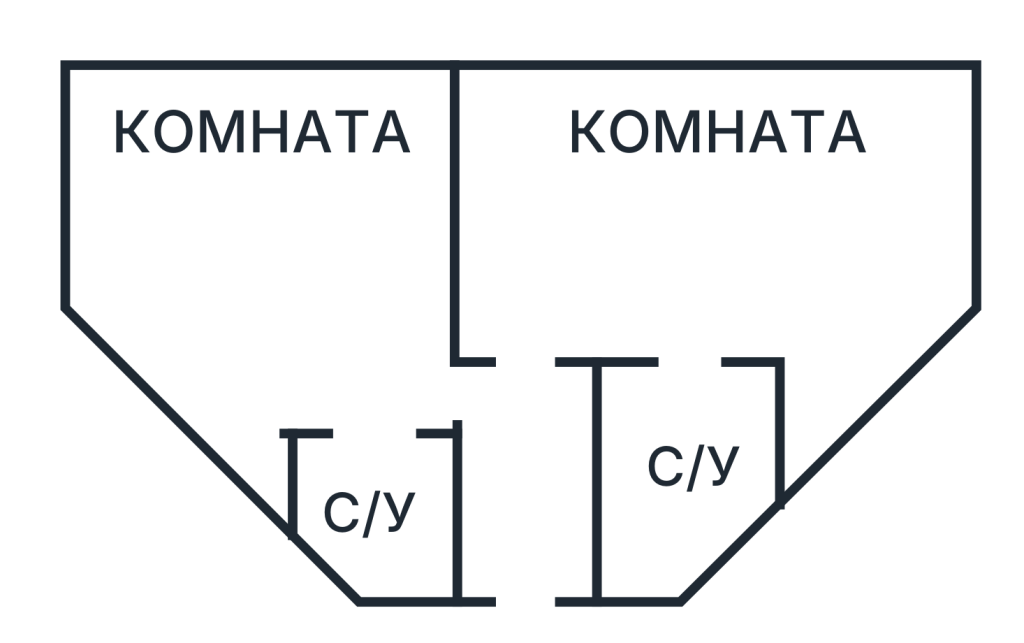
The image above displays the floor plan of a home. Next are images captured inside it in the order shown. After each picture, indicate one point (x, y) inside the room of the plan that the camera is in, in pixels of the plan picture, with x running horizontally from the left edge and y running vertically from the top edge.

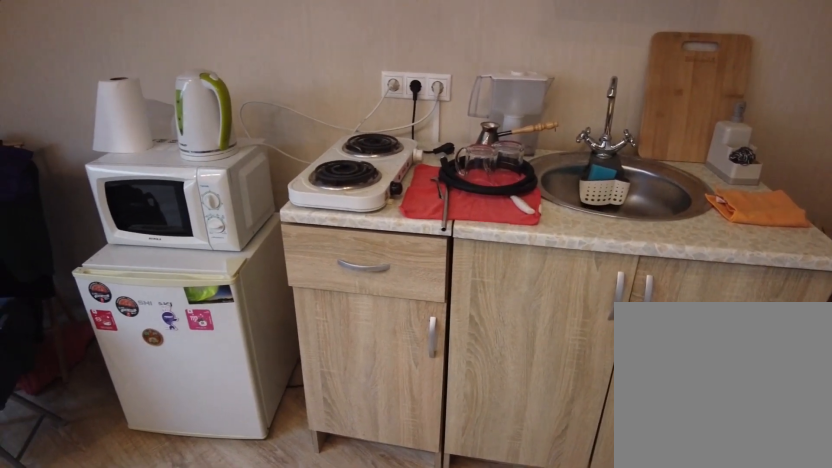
(575, 310)
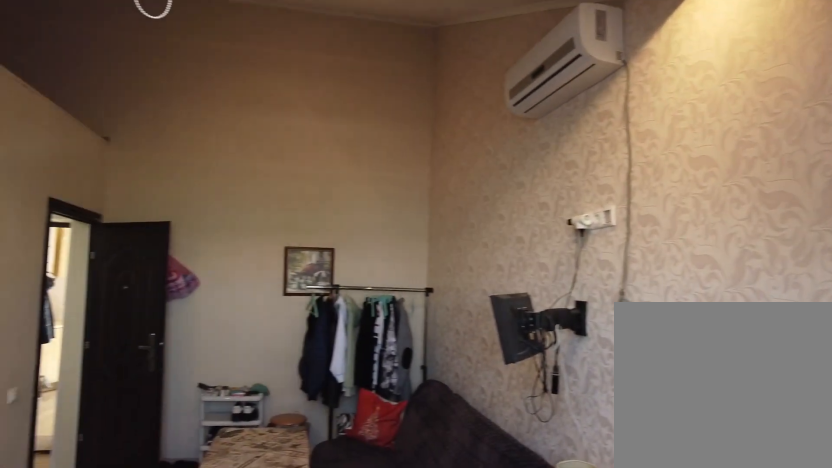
(925, 268)
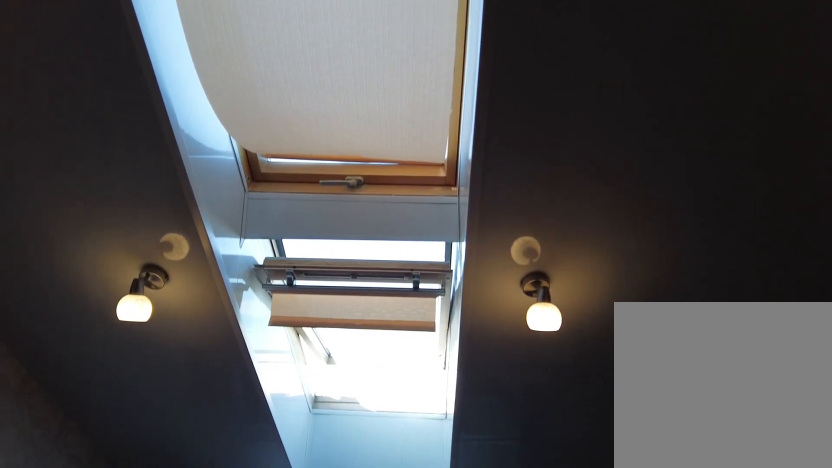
(697, 323)
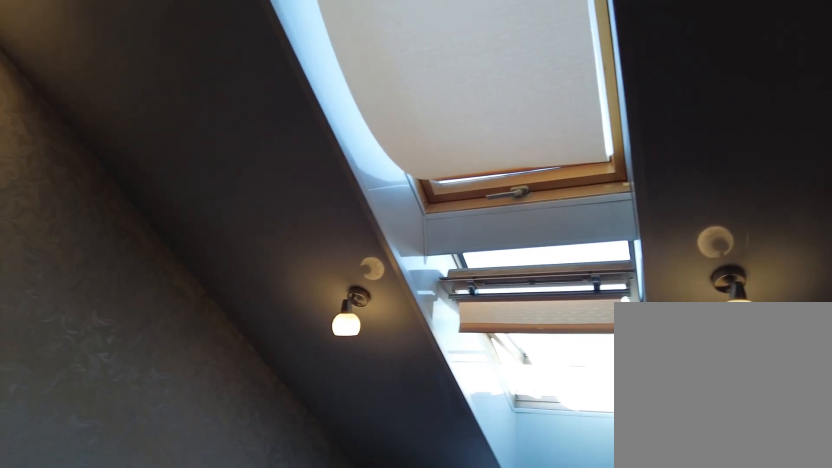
(697, 323)
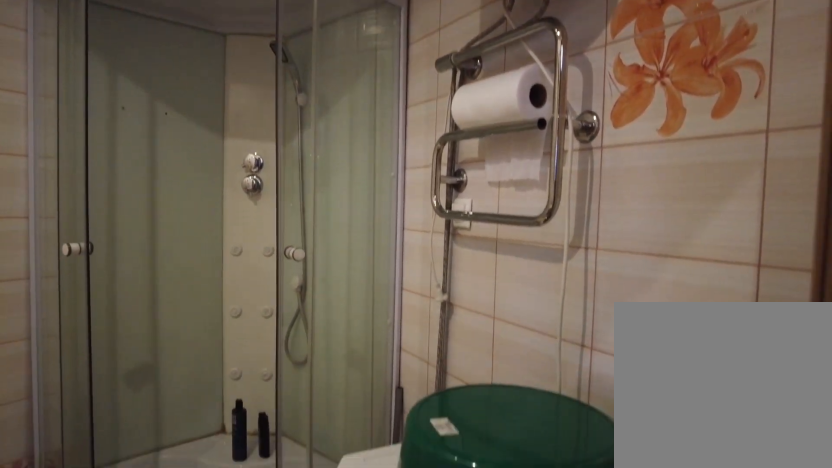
(706, 423)
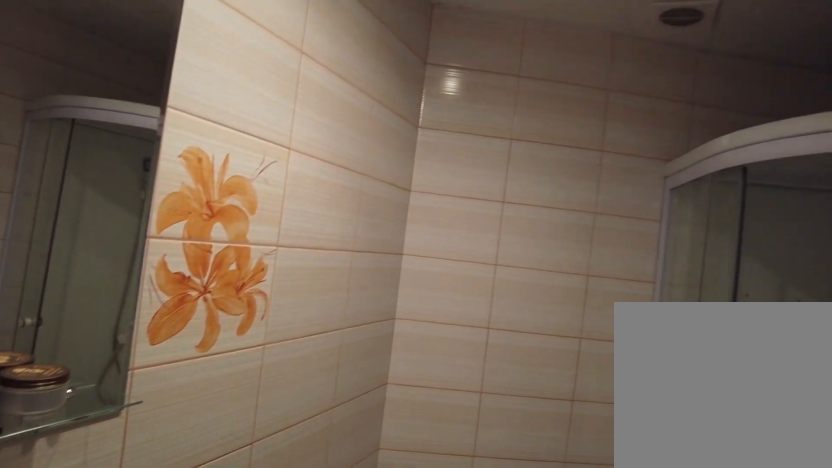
(706, 423)
